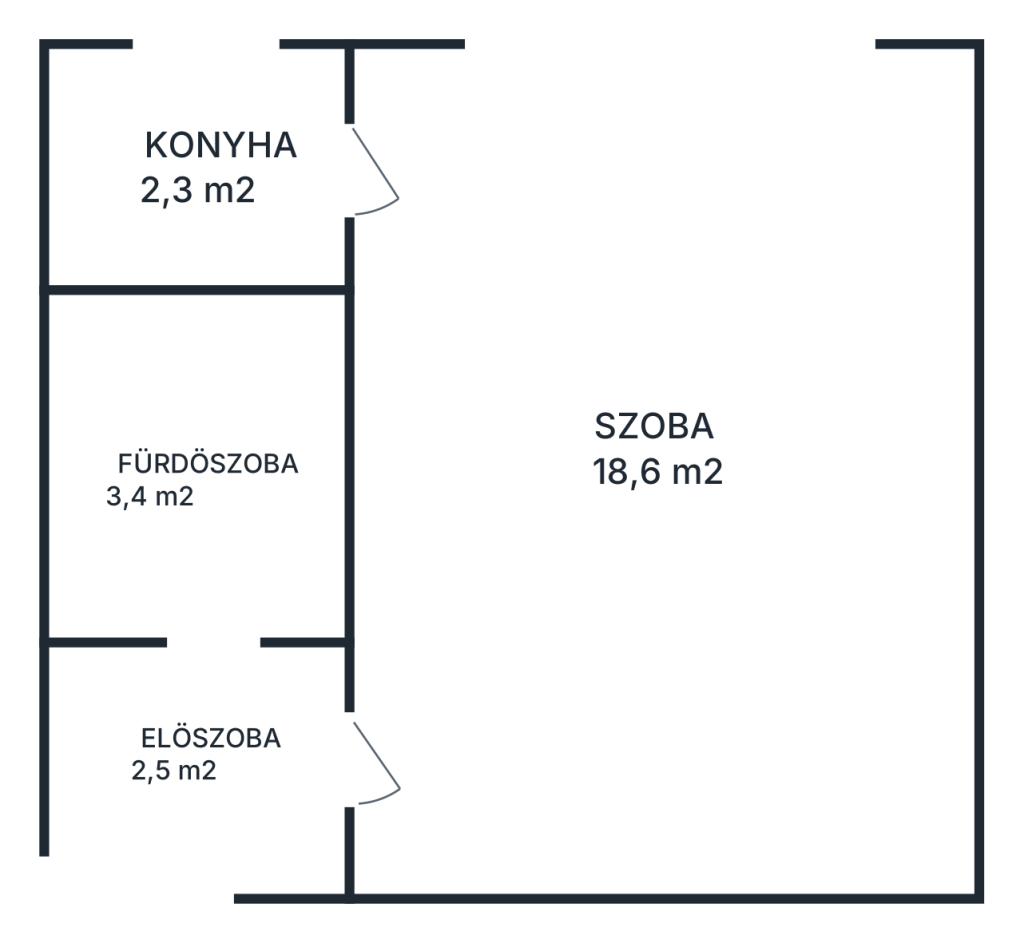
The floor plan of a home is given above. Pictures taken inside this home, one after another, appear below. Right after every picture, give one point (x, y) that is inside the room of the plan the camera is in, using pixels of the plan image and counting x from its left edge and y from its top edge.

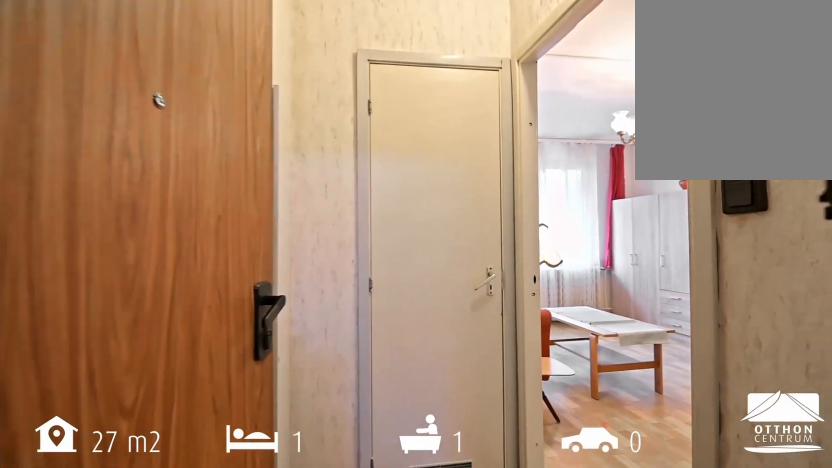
(207, 832)
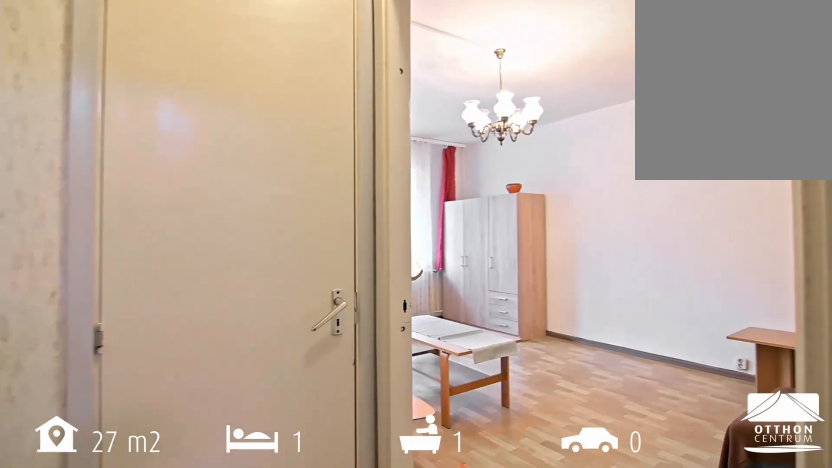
(206, 832)
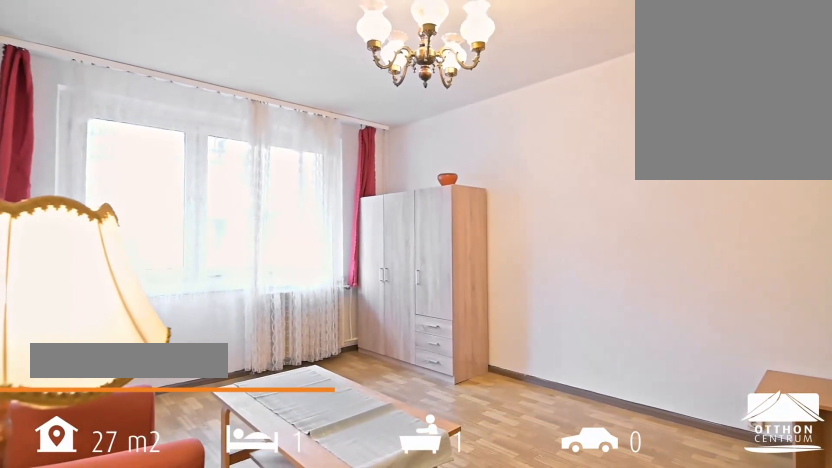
(684, 471)
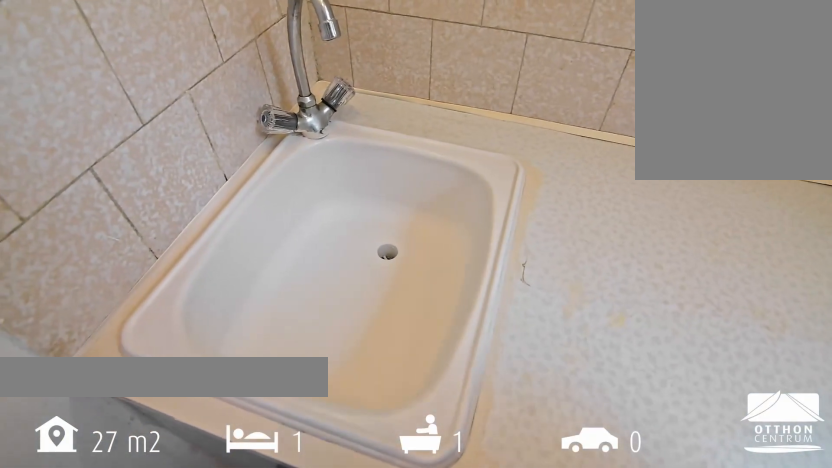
(205, 178)
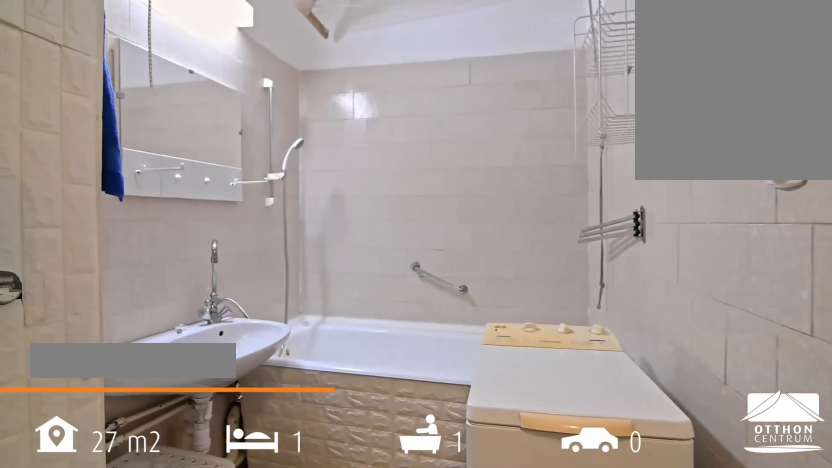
(198, 471)
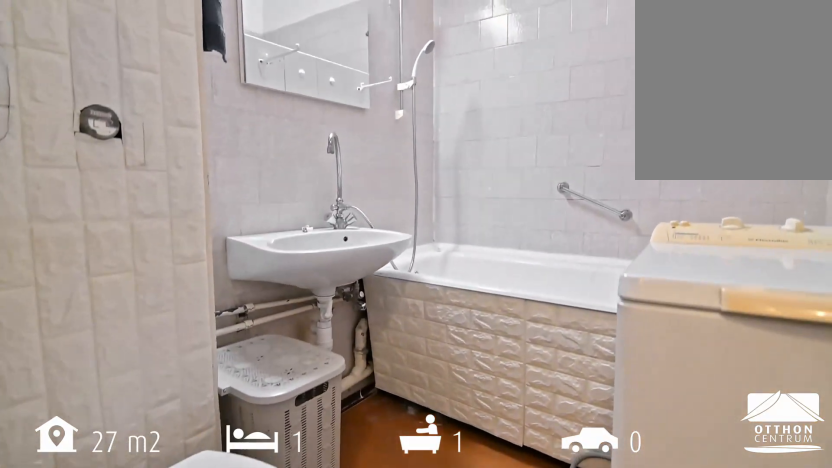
(198, 471)
